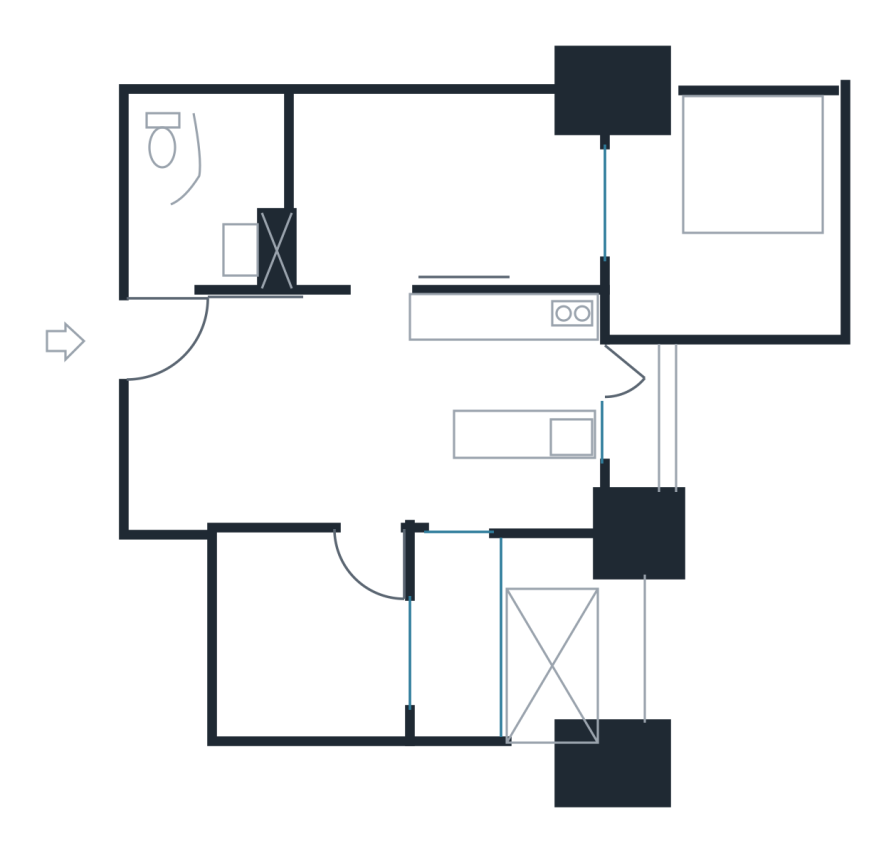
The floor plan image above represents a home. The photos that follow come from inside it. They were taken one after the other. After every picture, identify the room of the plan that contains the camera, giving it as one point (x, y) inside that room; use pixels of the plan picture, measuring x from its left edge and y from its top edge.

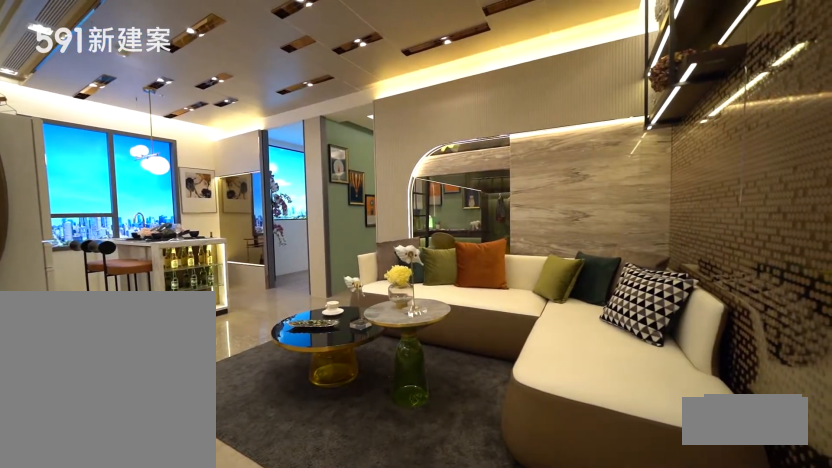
(270, 411)
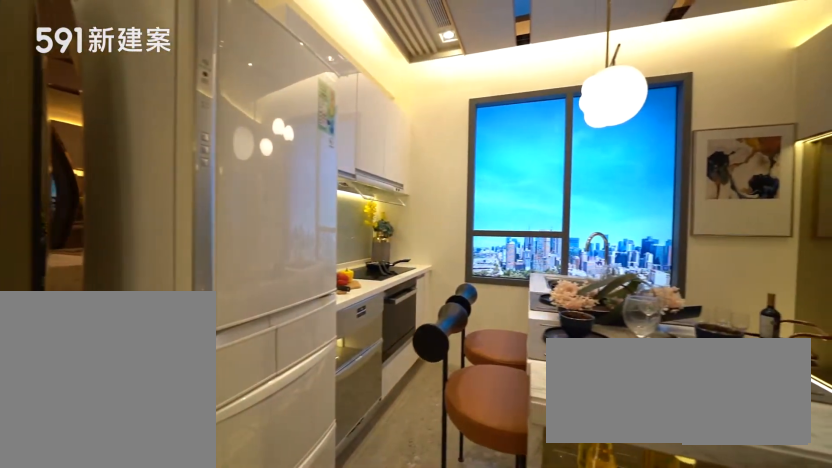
(508, 413)
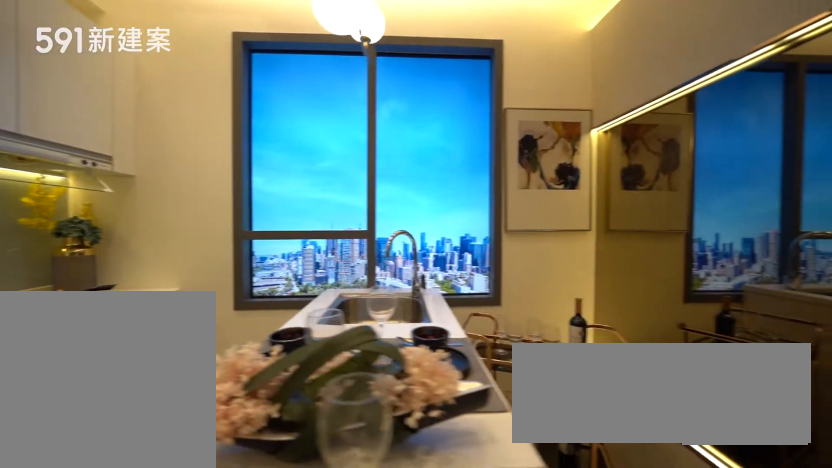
(508, 413)
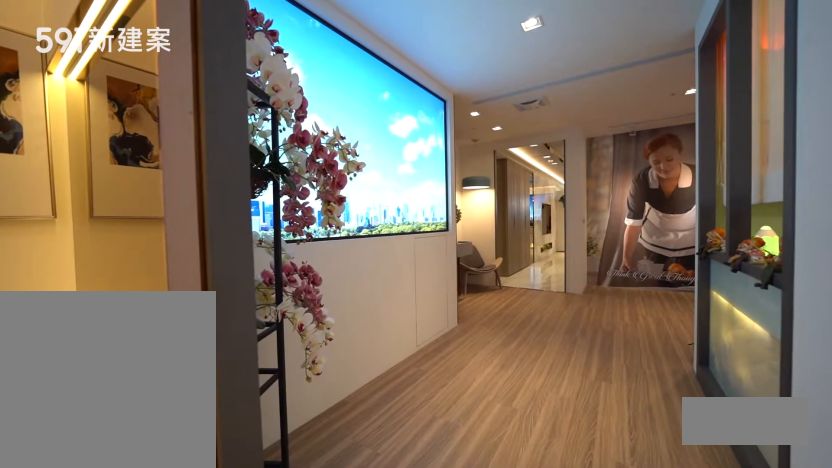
(455, 644)
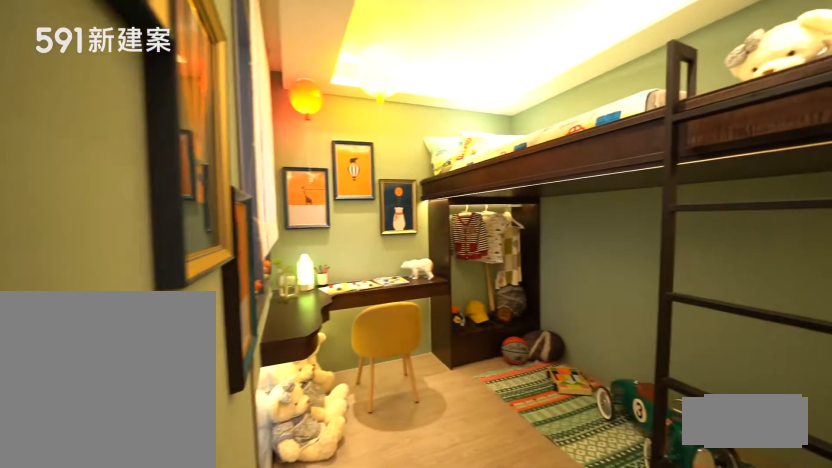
(307, 638)
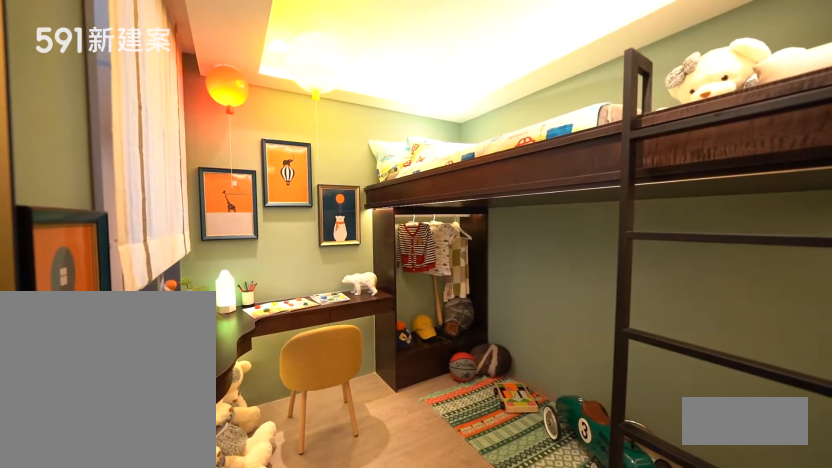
(307, 638)
